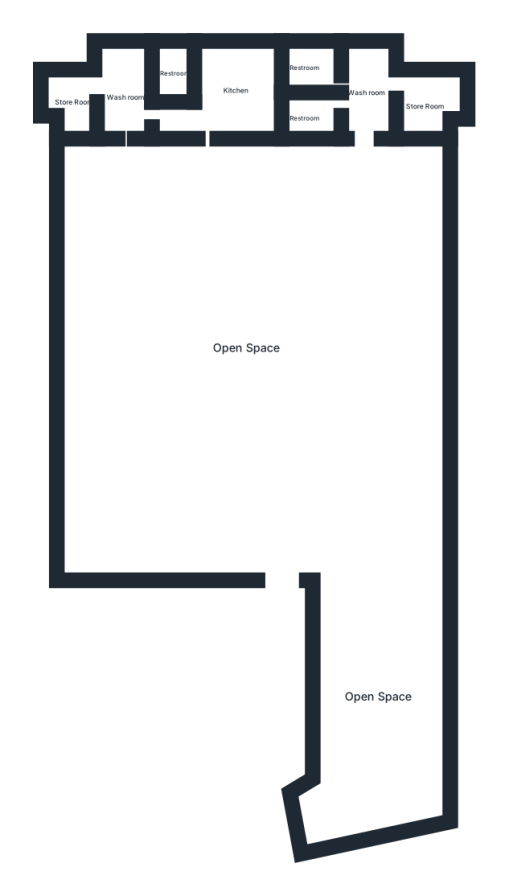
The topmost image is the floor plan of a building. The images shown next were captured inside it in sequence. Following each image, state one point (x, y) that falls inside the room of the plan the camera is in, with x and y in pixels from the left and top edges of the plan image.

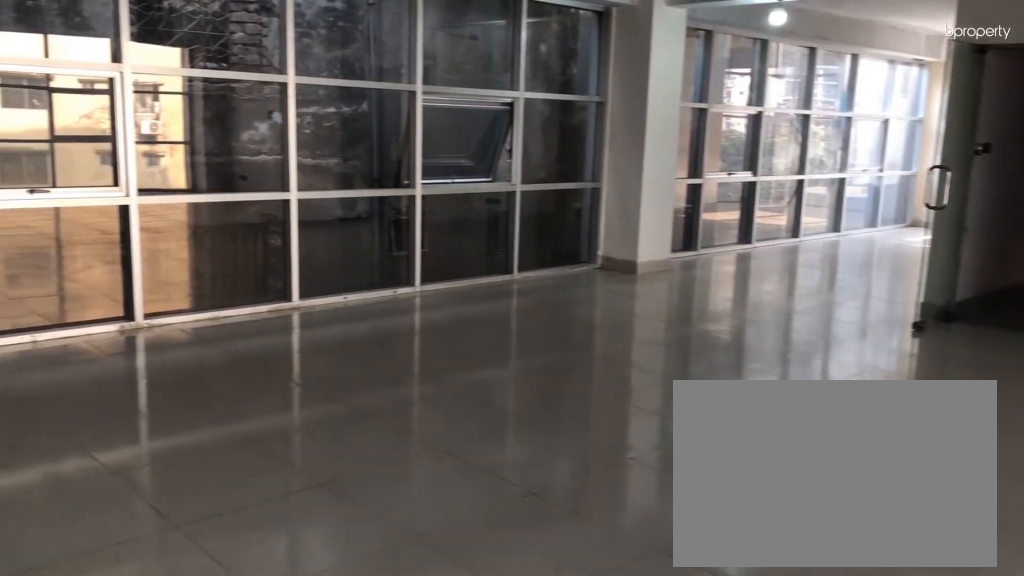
(243, 346)
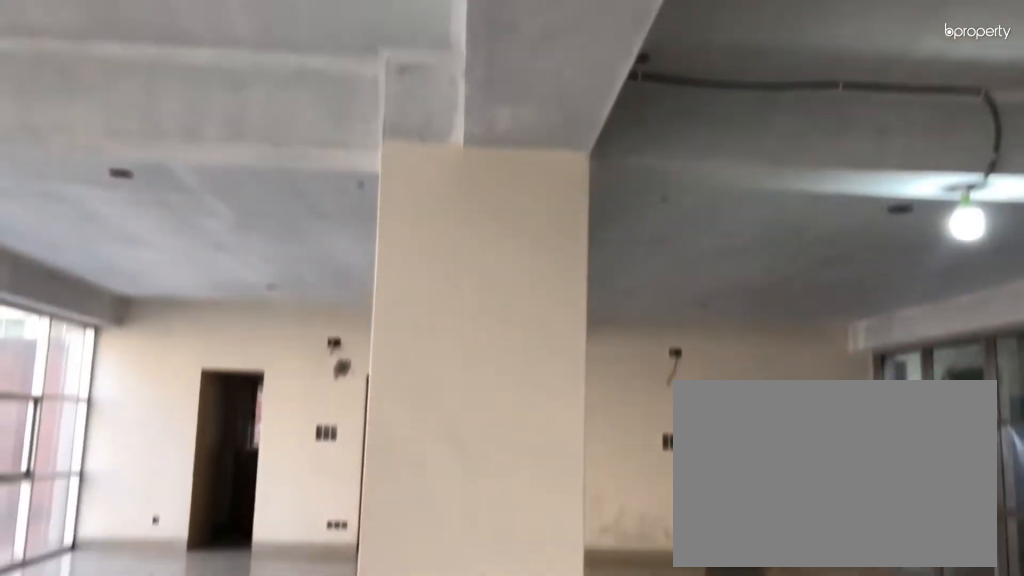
(243, 347)
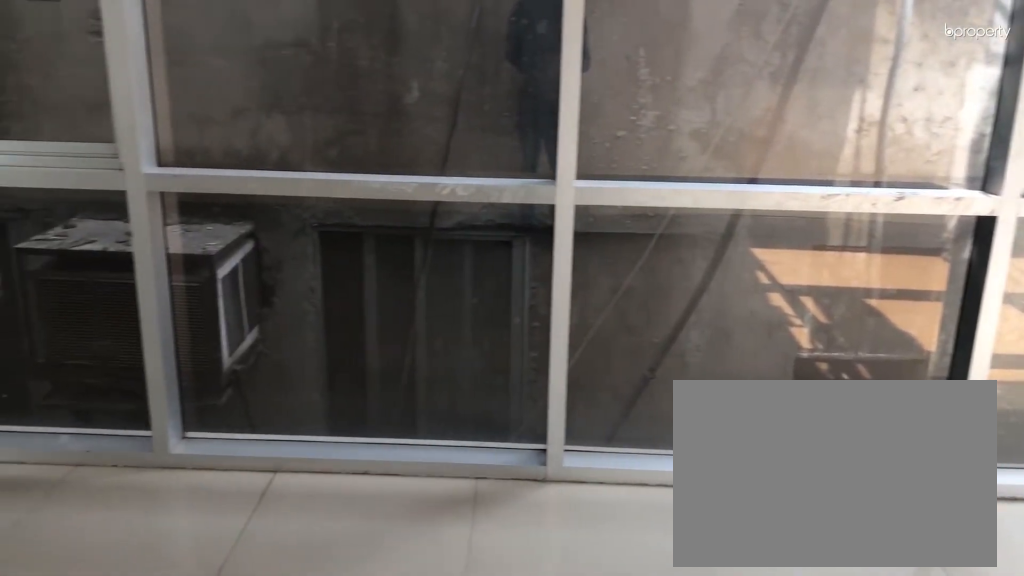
(381, 705)
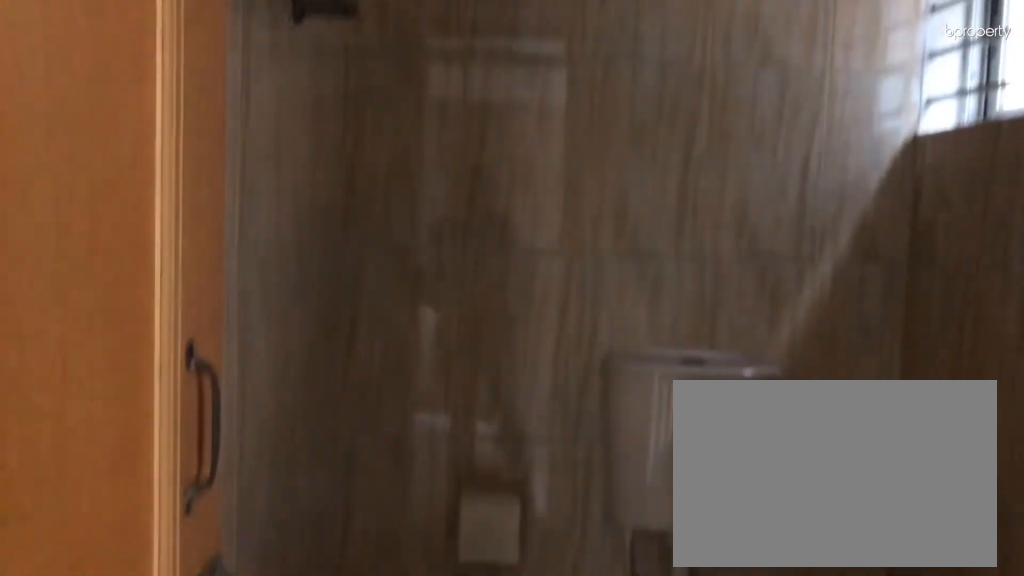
(307, 72)
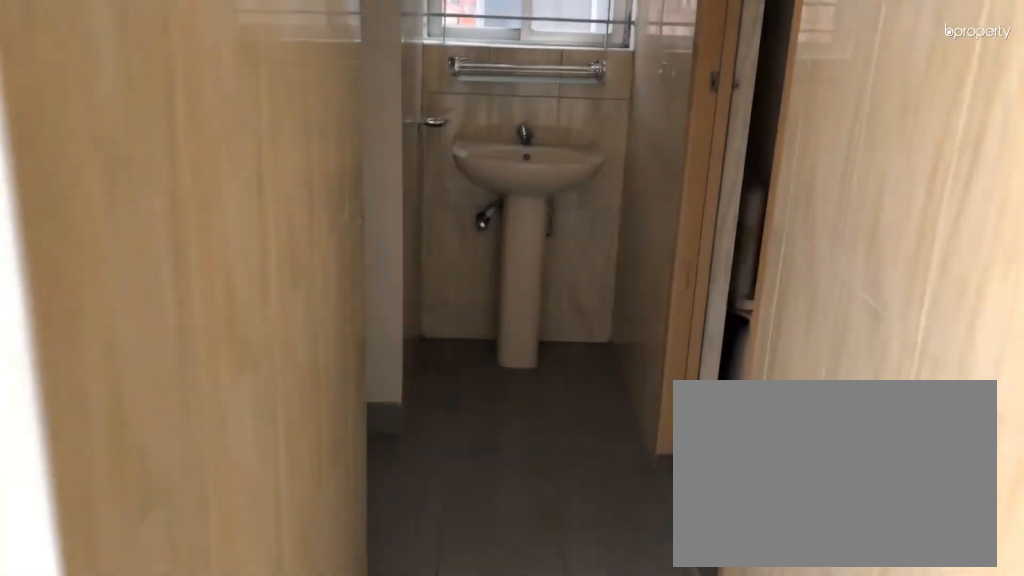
(130, 99)
